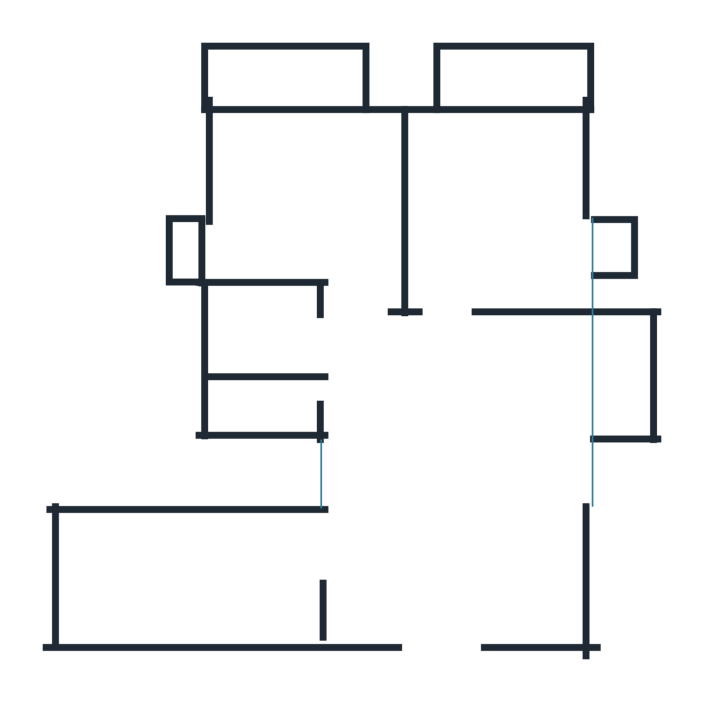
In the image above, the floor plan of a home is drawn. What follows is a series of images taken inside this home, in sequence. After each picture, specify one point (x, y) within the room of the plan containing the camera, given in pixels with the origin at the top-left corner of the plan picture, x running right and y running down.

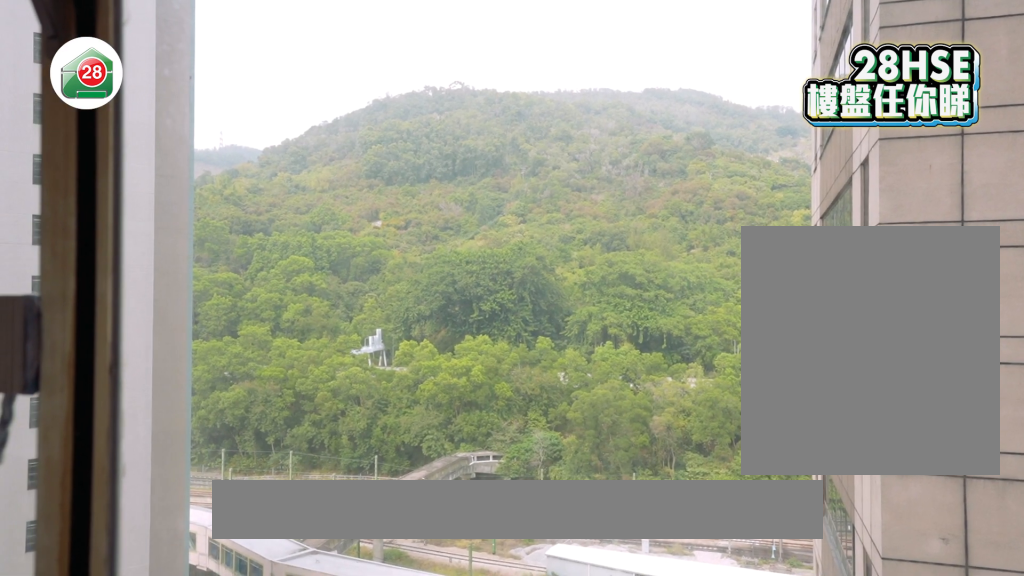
(499, 210)
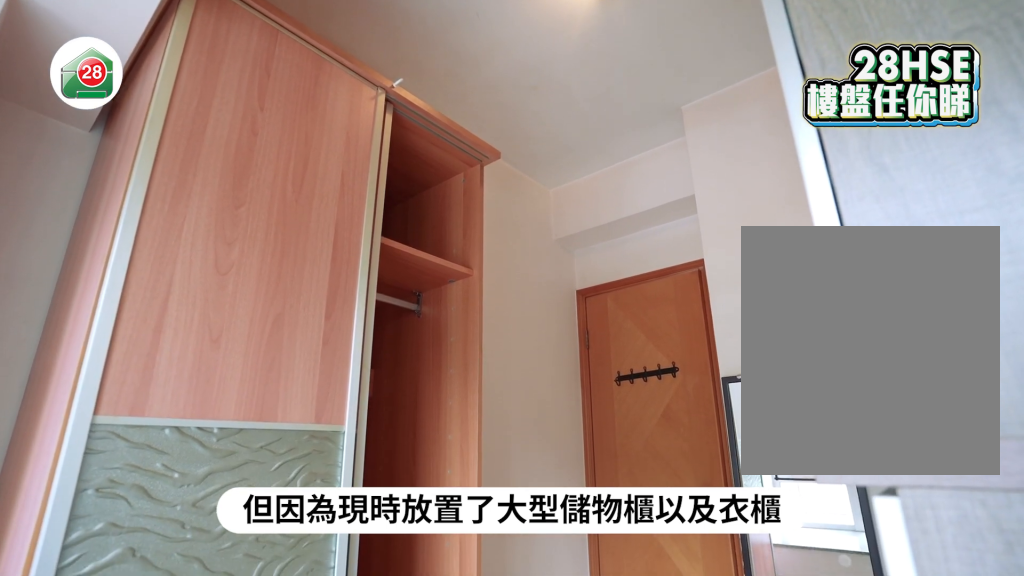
(308, 210)
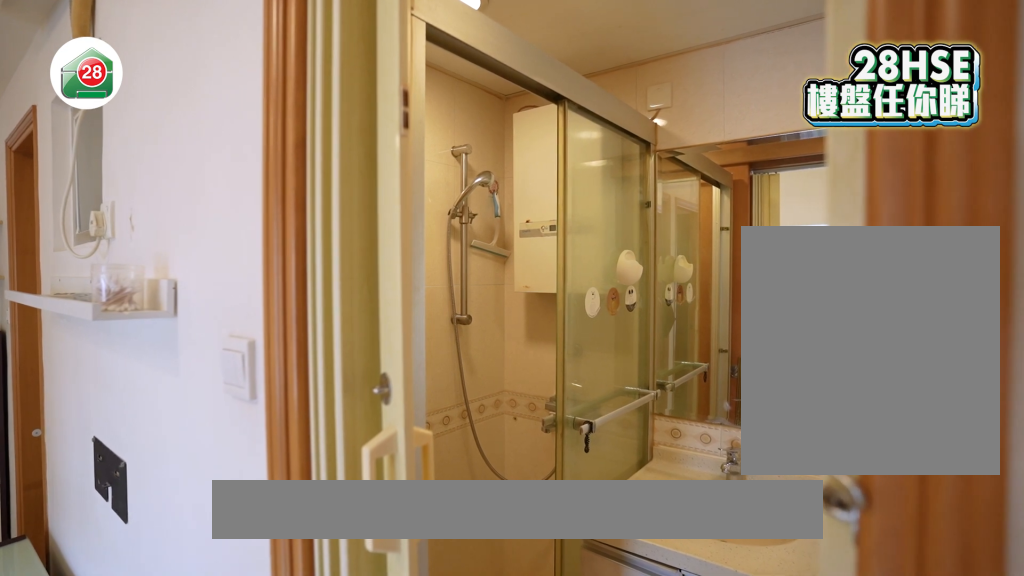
(261, 356)
